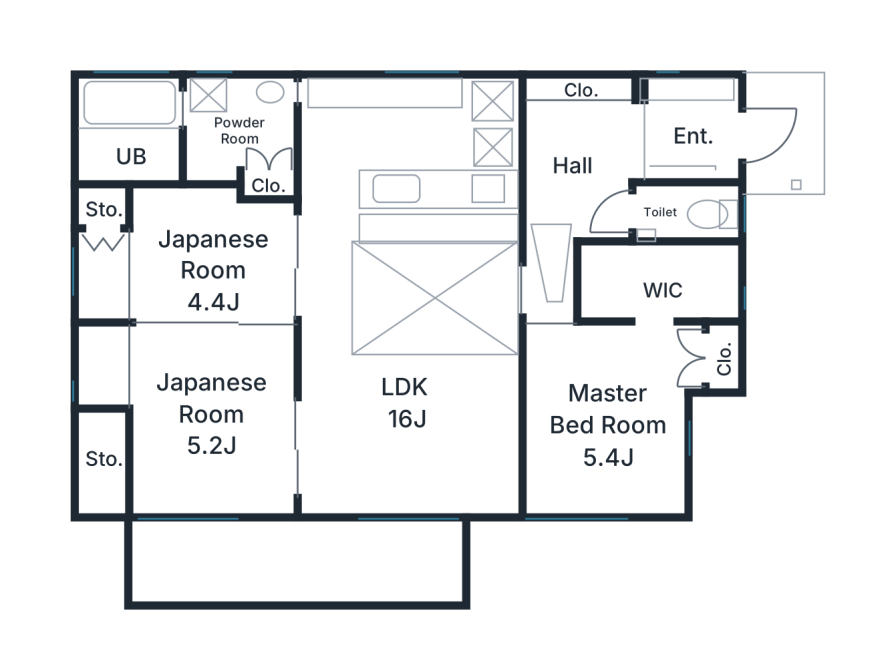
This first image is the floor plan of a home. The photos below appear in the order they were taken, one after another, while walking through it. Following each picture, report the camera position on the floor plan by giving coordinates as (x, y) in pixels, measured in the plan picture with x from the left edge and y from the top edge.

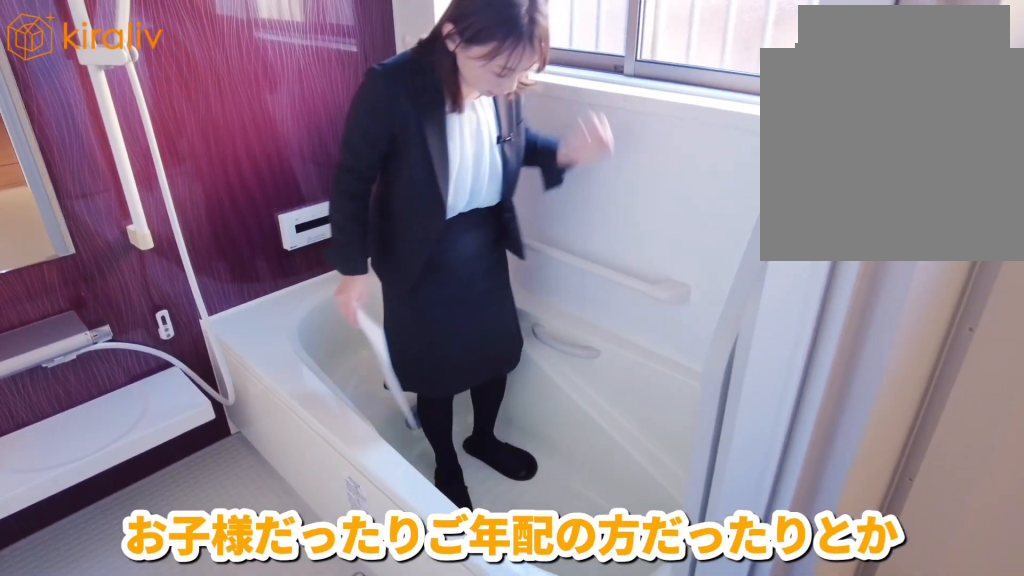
(137, 159)
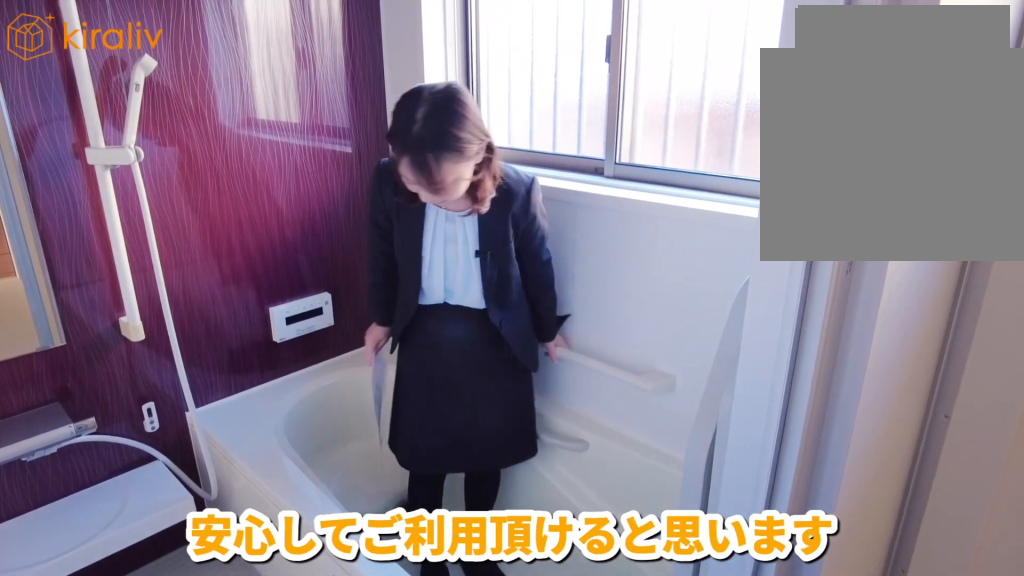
(136, 157)
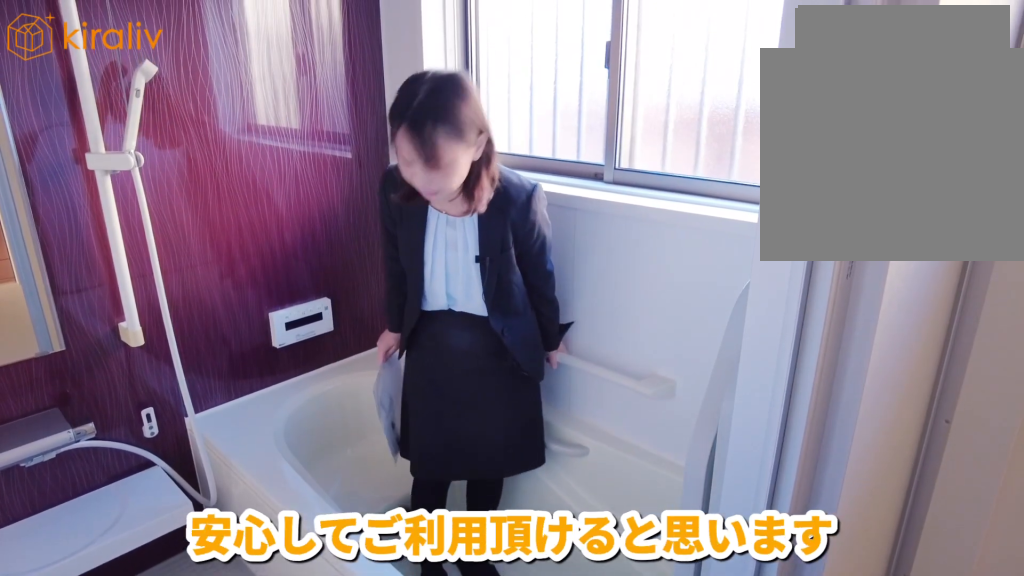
(137, 157)
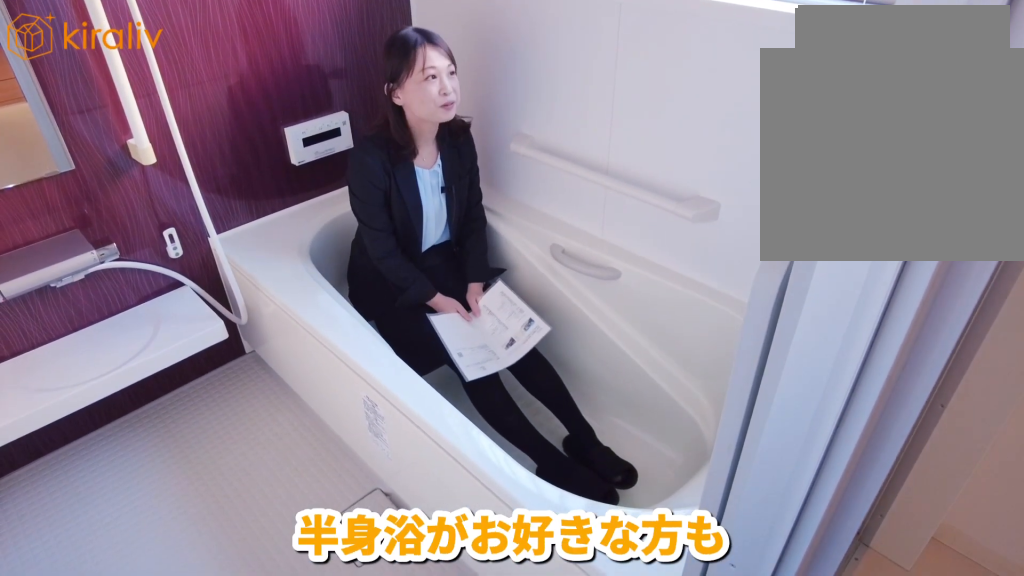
(137, 159)
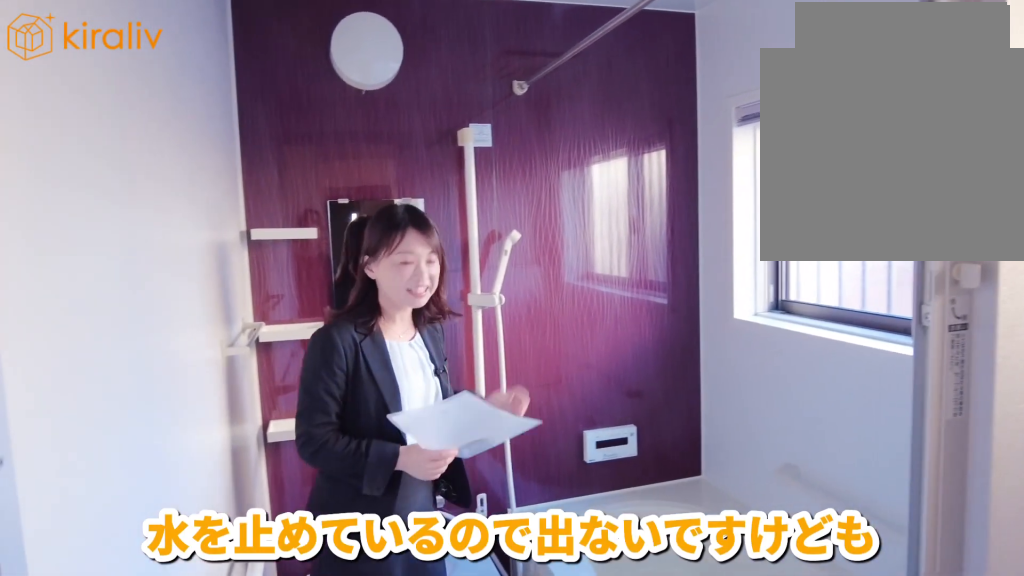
(136, 157)
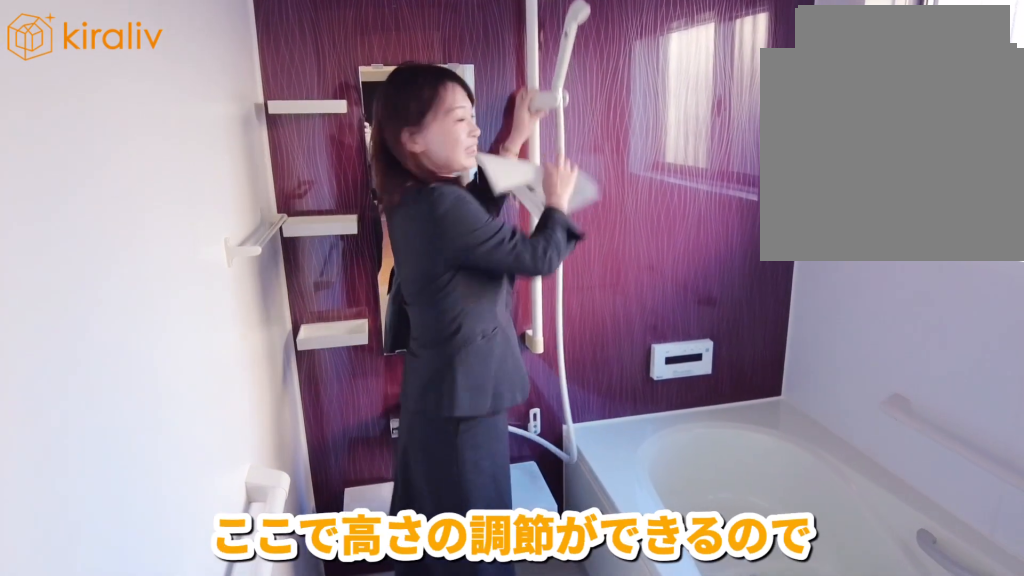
(137, 159)
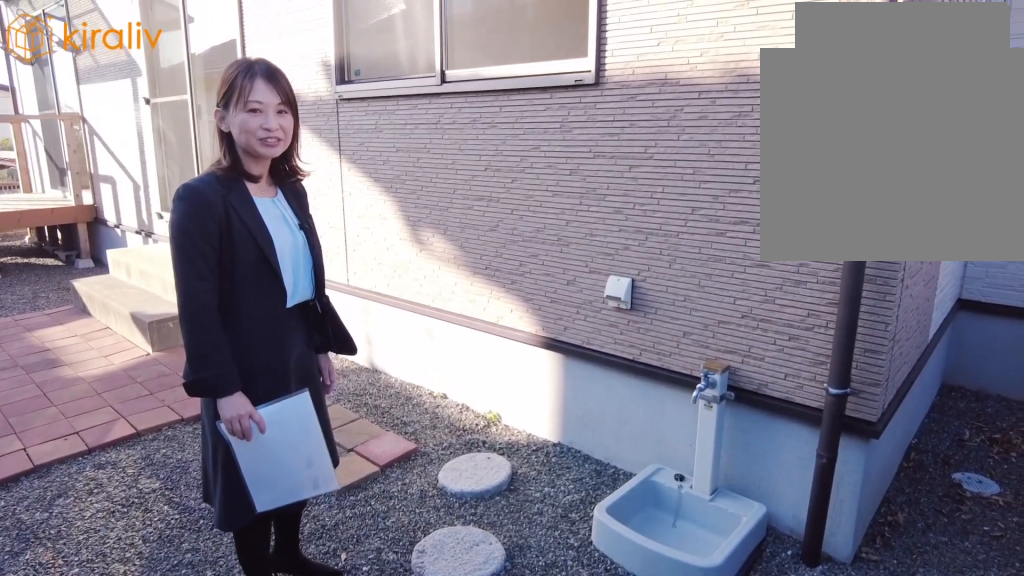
(646, 523)
